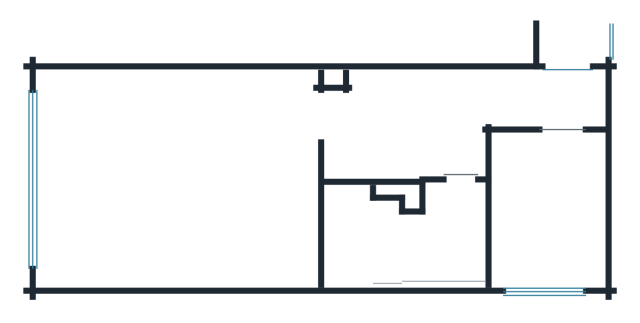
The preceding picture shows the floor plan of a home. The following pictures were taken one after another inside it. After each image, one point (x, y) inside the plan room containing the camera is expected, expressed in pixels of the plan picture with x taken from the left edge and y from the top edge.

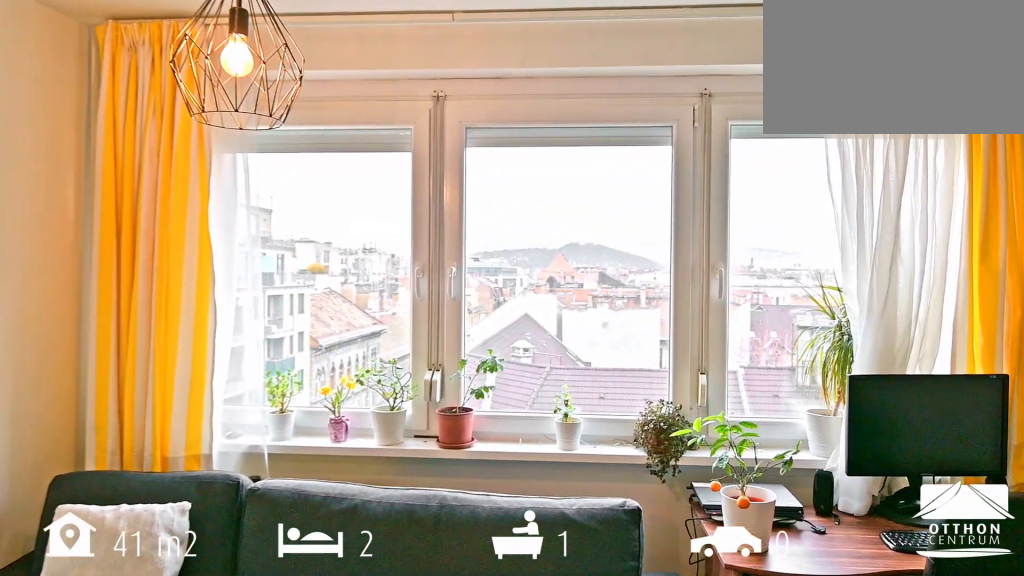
(171, 182)
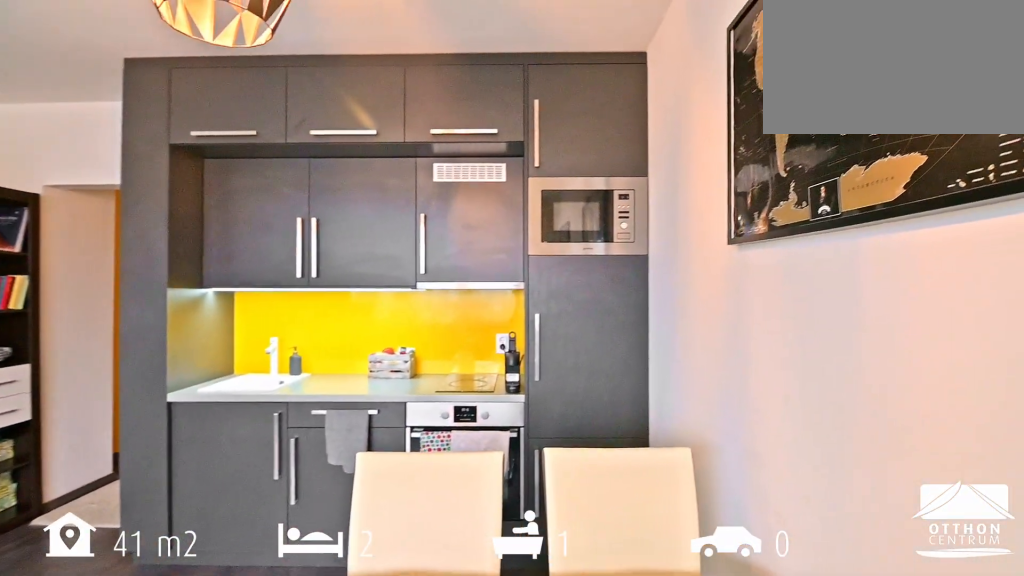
(171, 182)
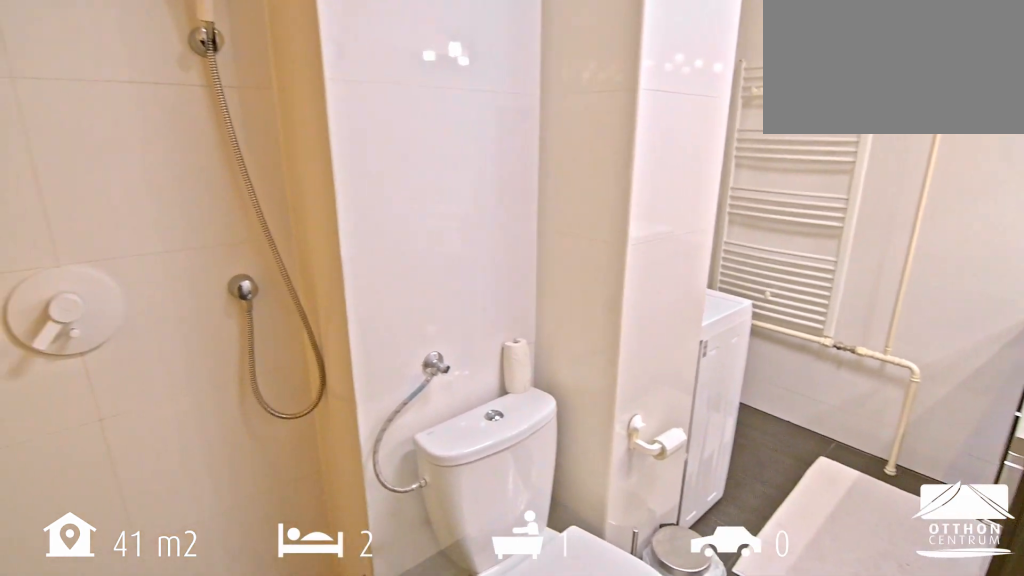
(402, 235)
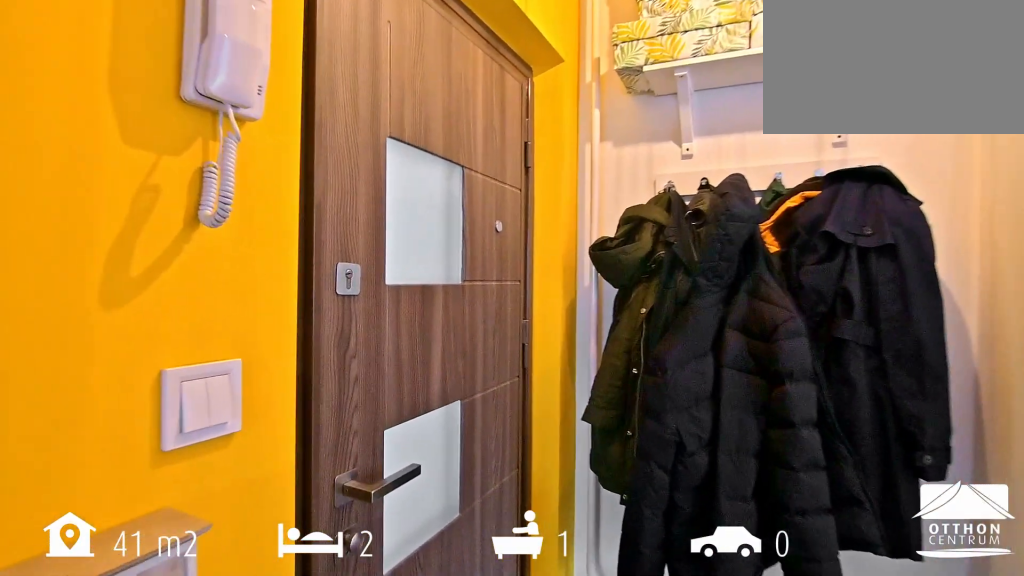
(526, 102)
